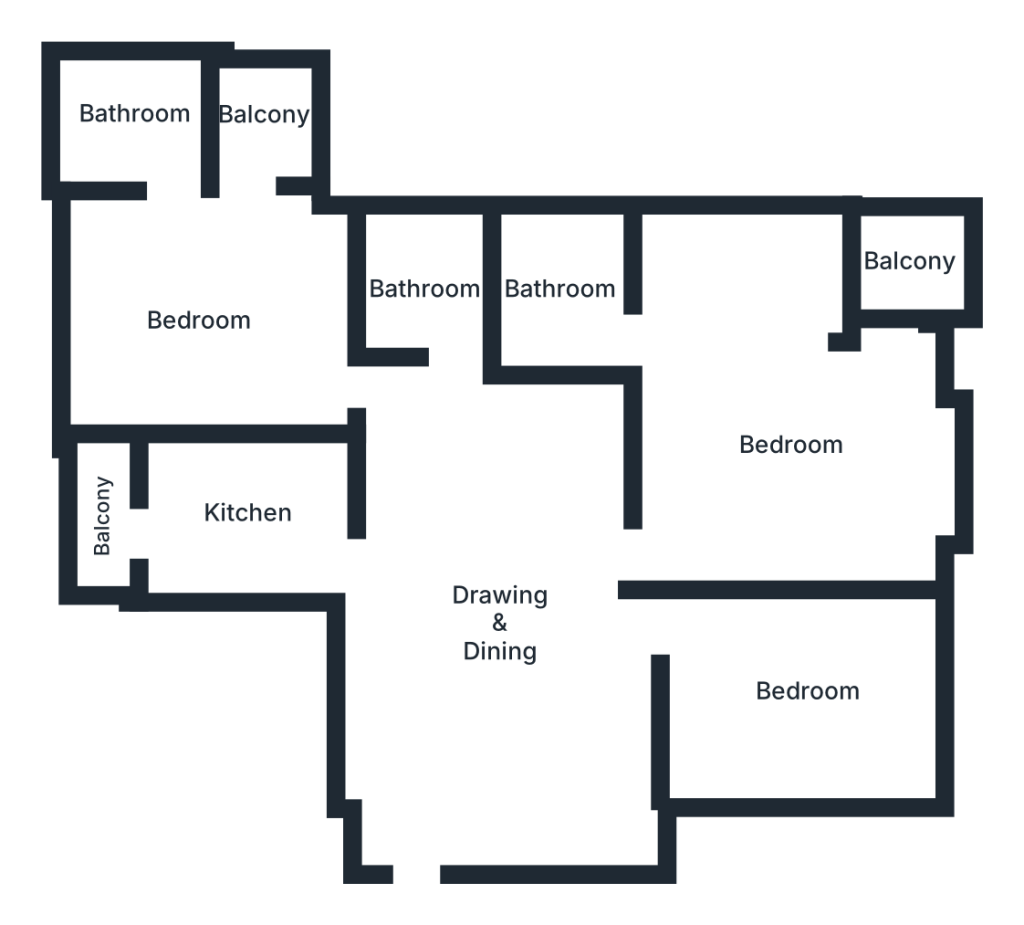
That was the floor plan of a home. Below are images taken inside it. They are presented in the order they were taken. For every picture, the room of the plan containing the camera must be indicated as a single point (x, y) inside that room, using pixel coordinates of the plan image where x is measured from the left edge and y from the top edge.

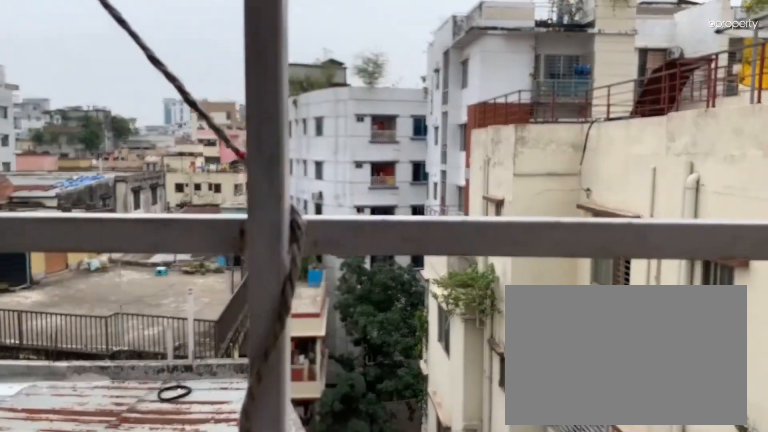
(907, 269)
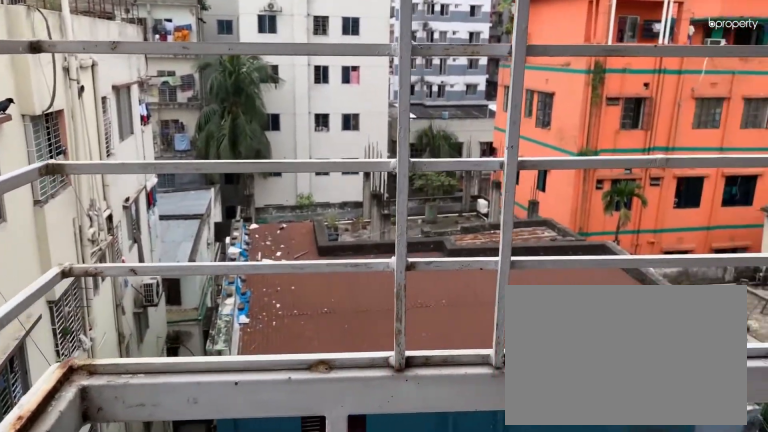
(907, 269)
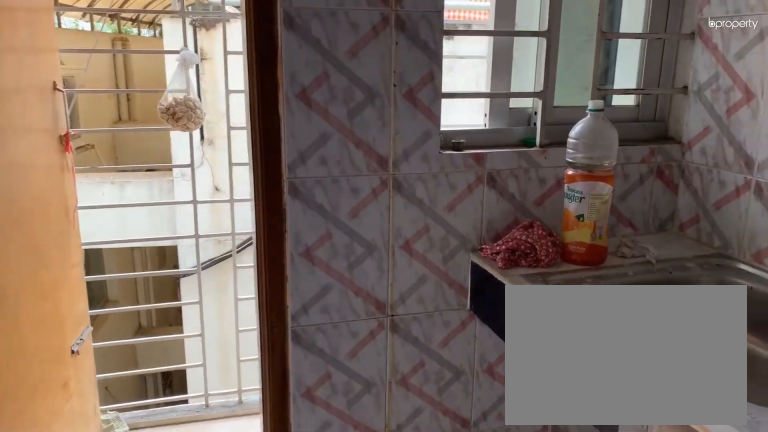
(245, 518)
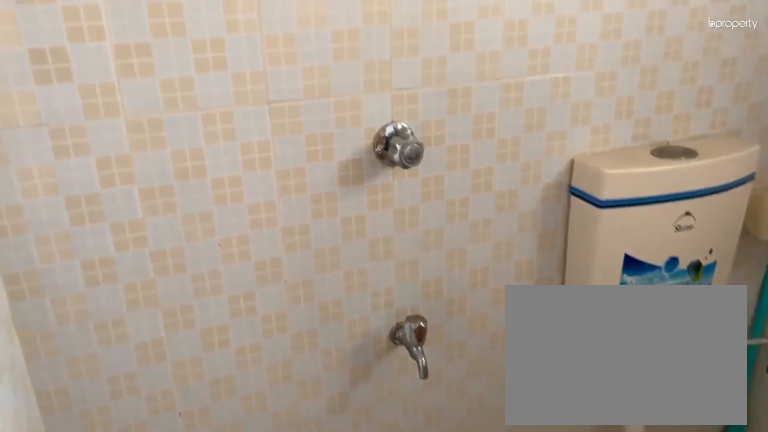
(444, 307)
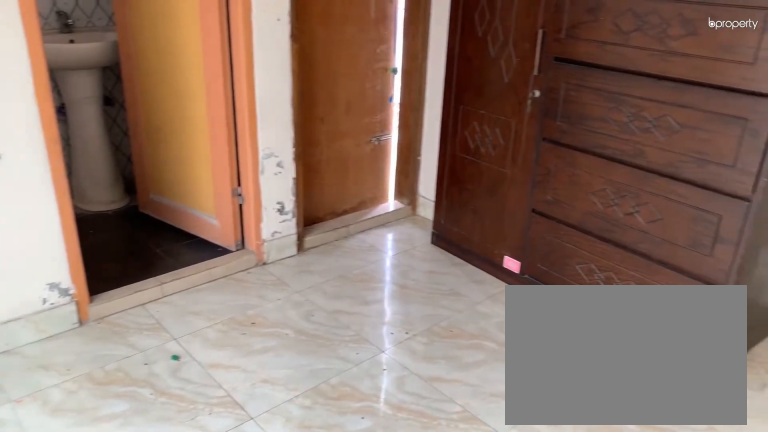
(203, 330)
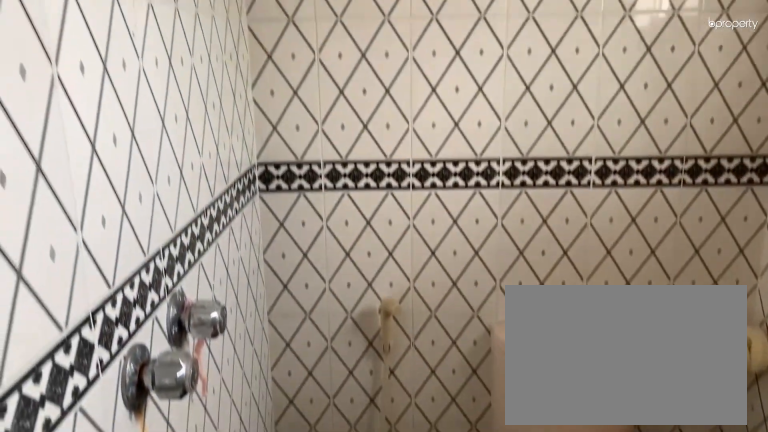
(137, 107)
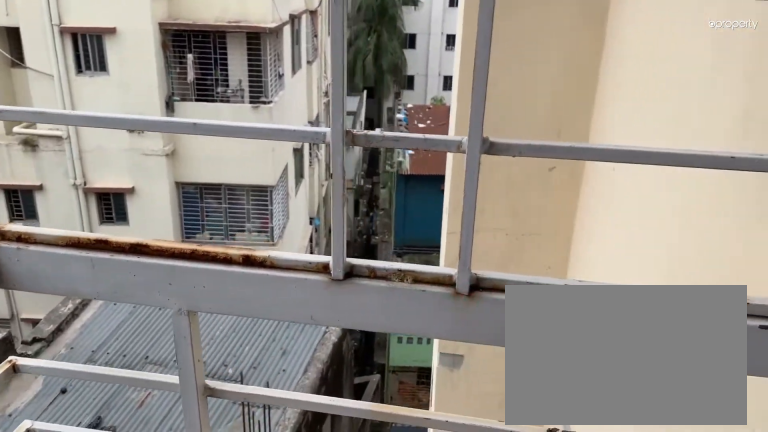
(252, 129)
